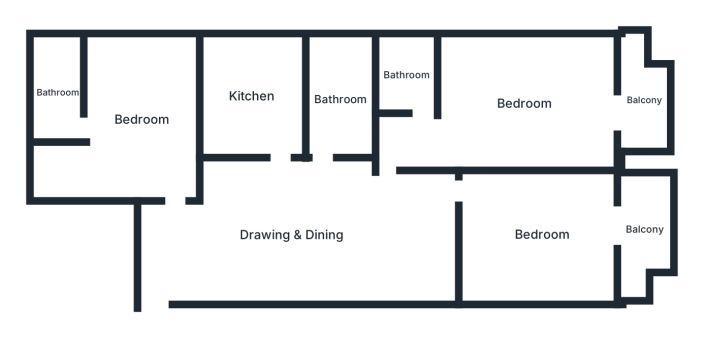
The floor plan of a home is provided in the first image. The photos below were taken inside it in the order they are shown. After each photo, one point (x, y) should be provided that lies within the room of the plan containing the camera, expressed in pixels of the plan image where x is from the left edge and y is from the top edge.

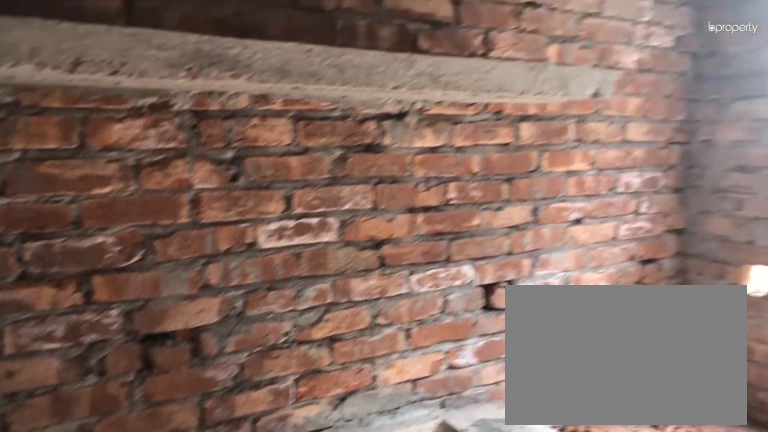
(252, 96)
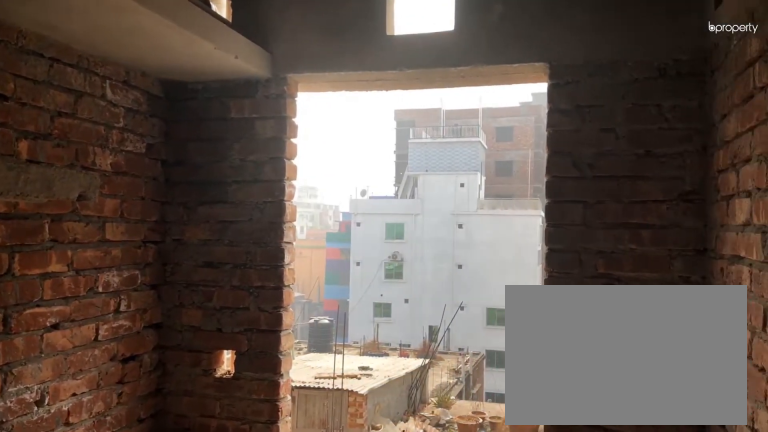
(252, 96)
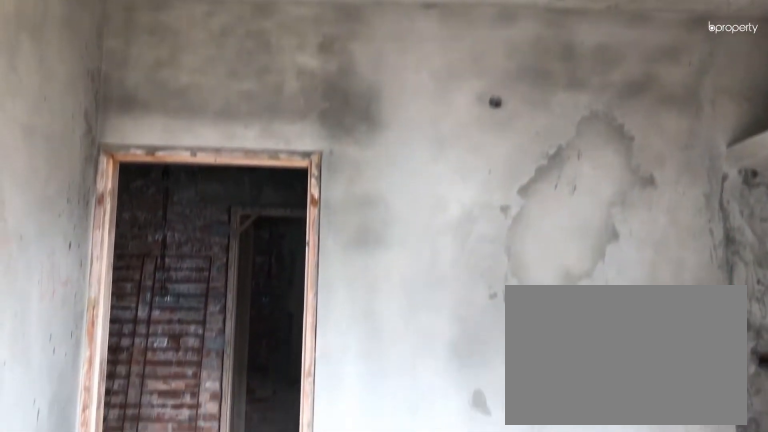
(141, 120)
